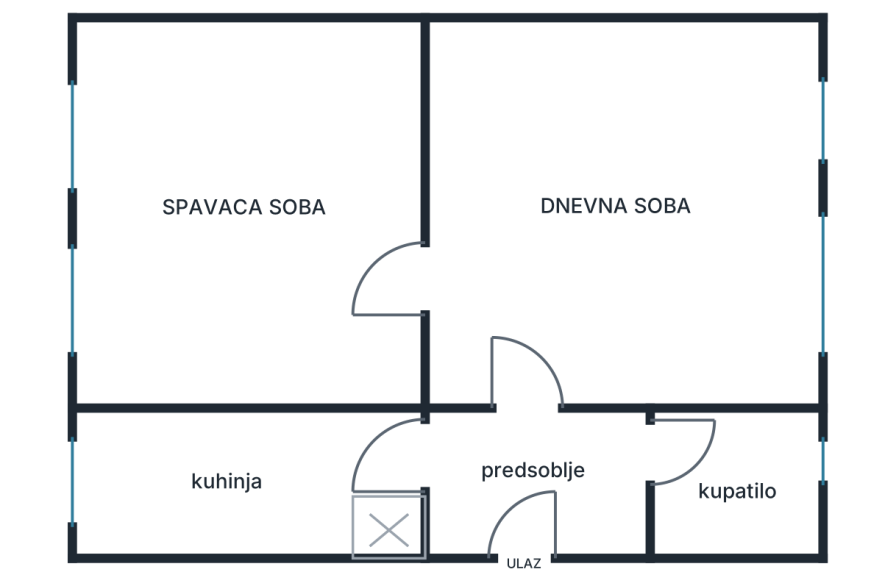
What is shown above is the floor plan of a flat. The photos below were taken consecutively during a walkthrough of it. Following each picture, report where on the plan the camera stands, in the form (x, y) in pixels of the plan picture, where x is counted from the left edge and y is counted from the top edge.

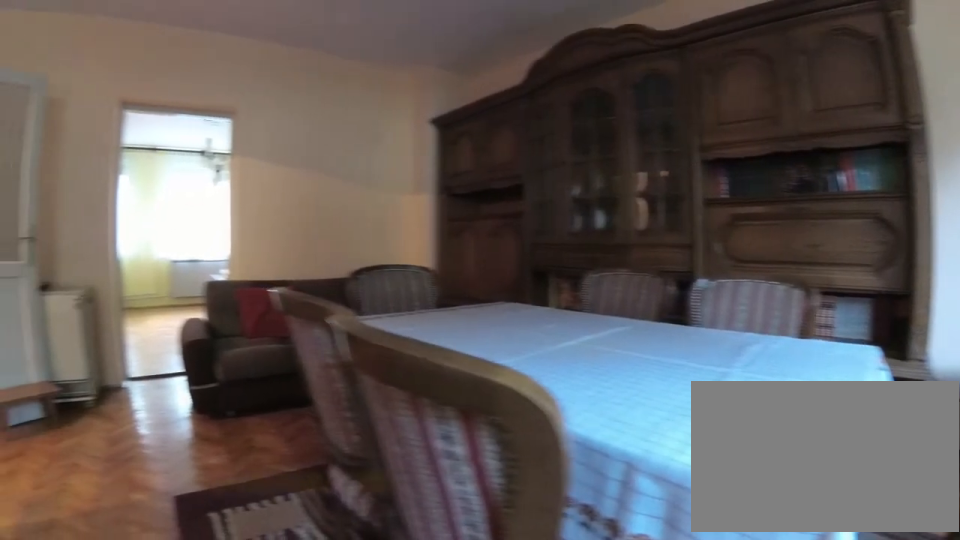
(768, 294)
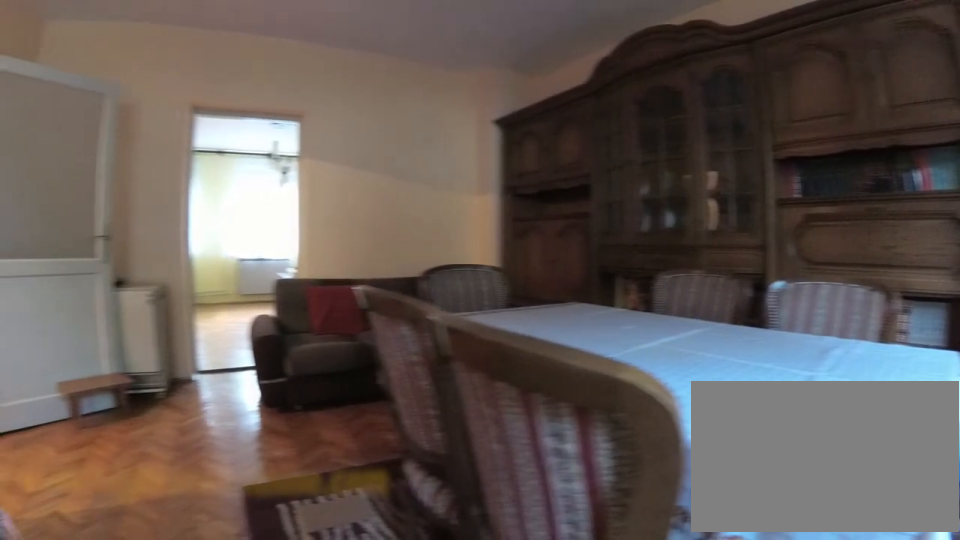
(768, 294)
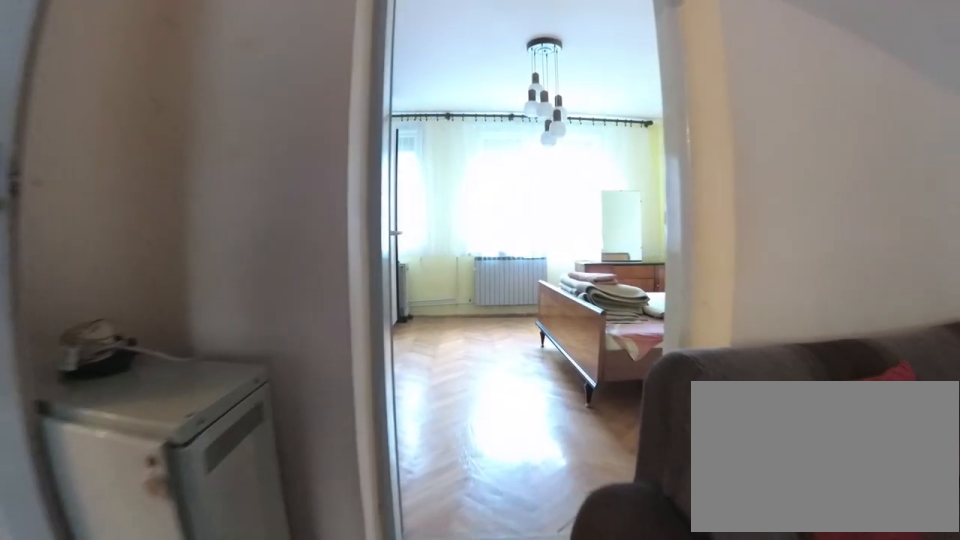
(567, 296)
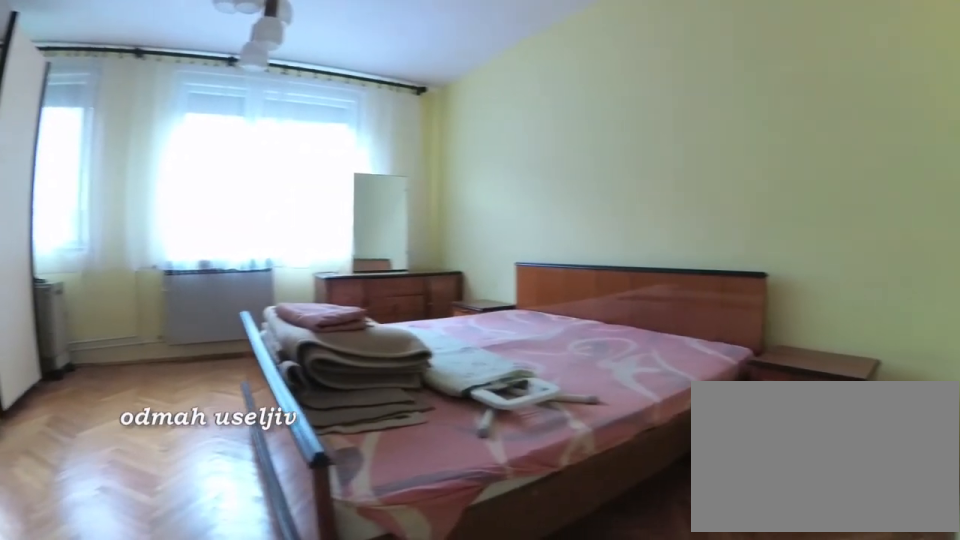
(410, 305)
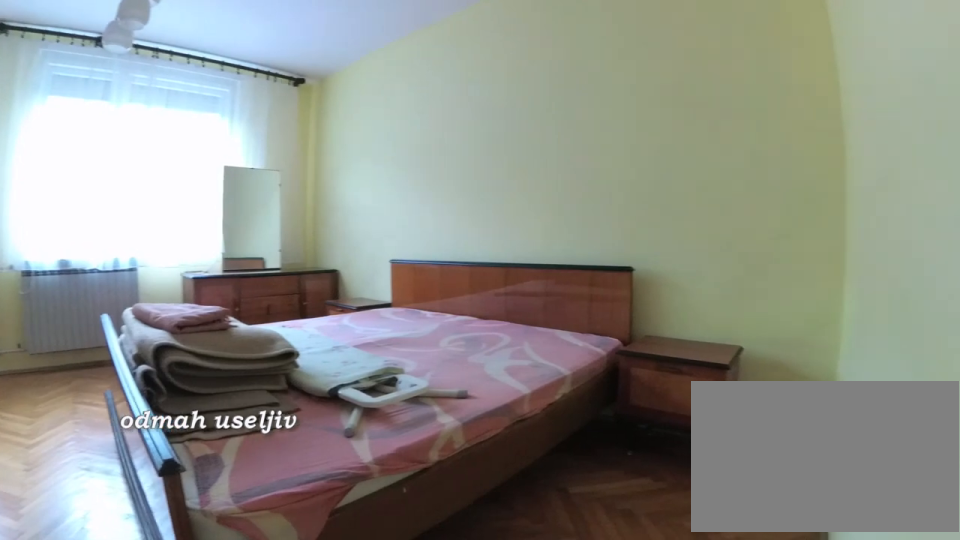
(407, 311)
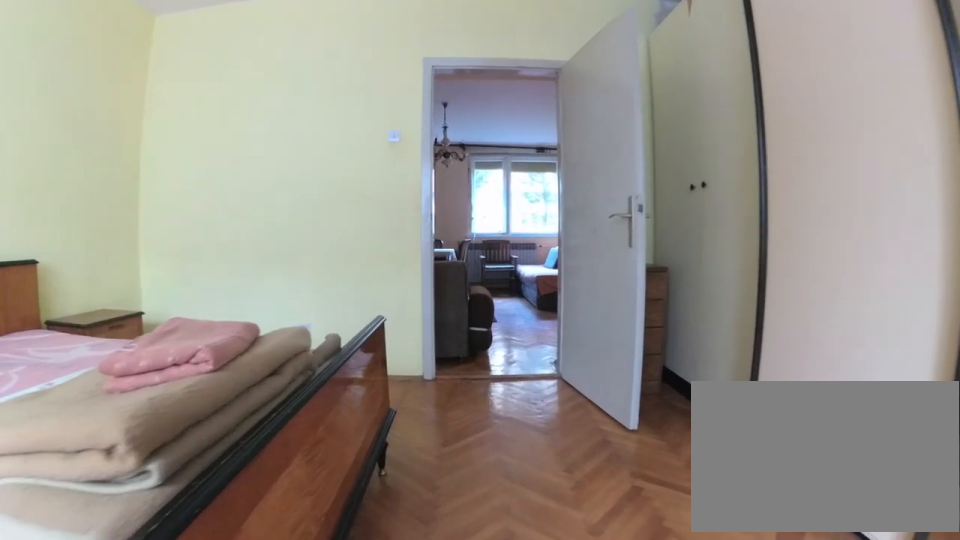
(231, 298)
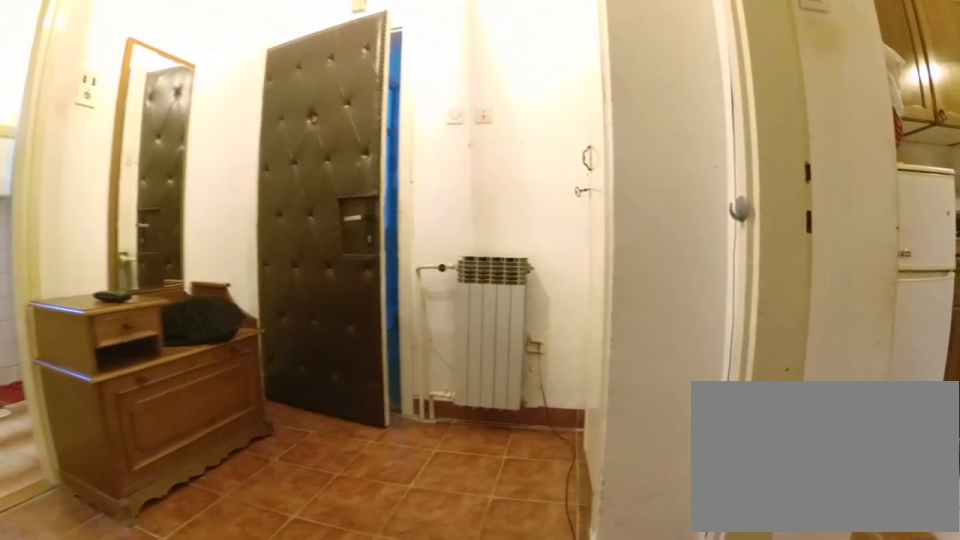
(538, 394)
